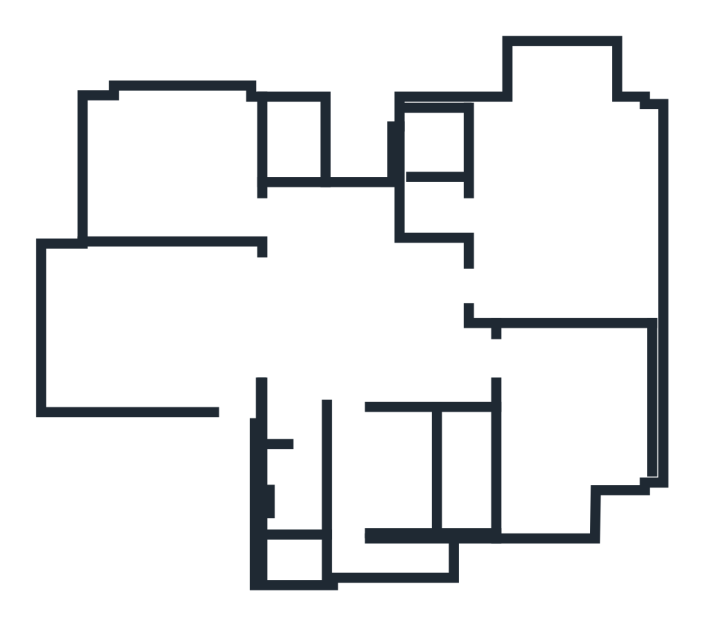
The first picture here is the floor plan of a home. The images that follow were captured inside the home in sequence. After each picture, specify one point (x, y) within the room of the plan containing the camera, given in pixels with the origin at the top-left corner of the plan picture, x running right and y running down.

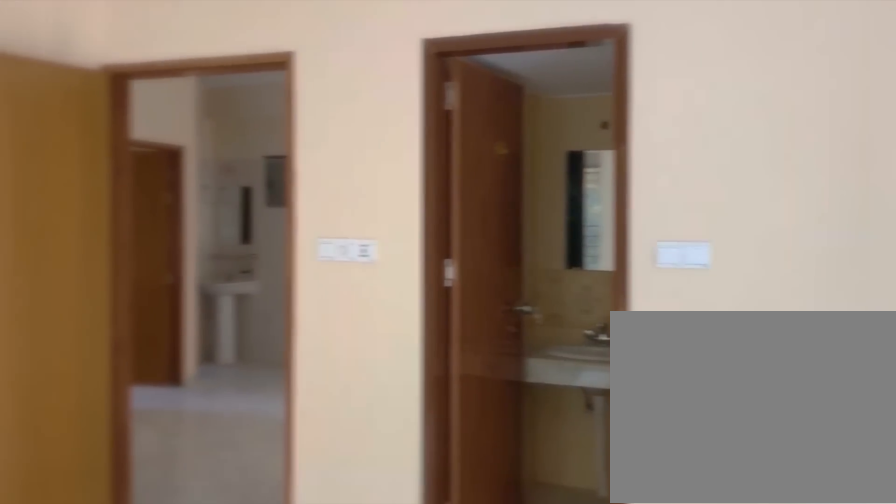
(564, 204)
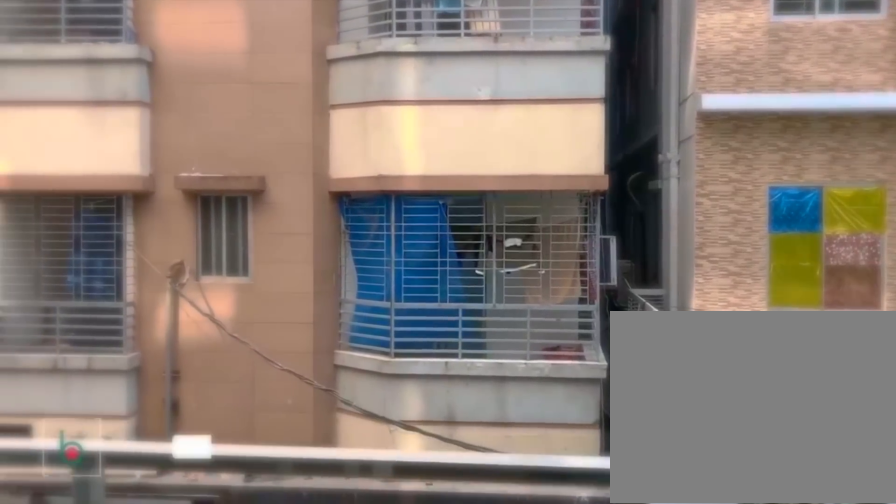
(560, 76)
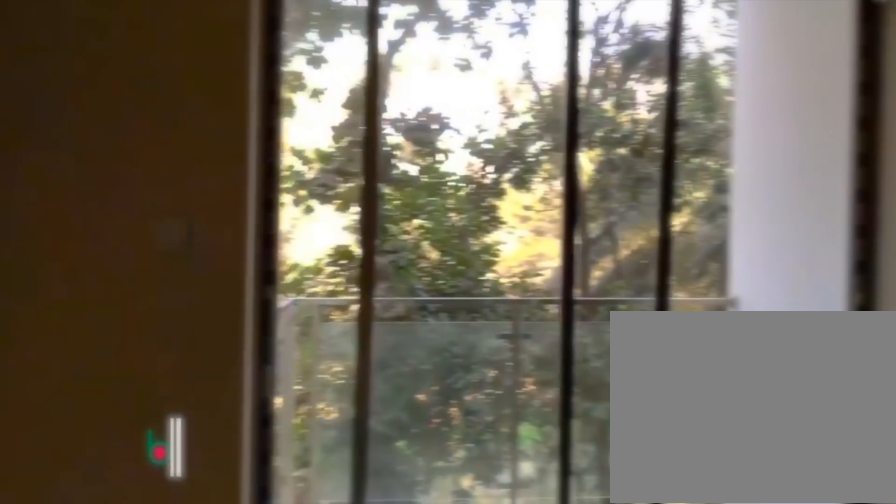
(572, 410)
